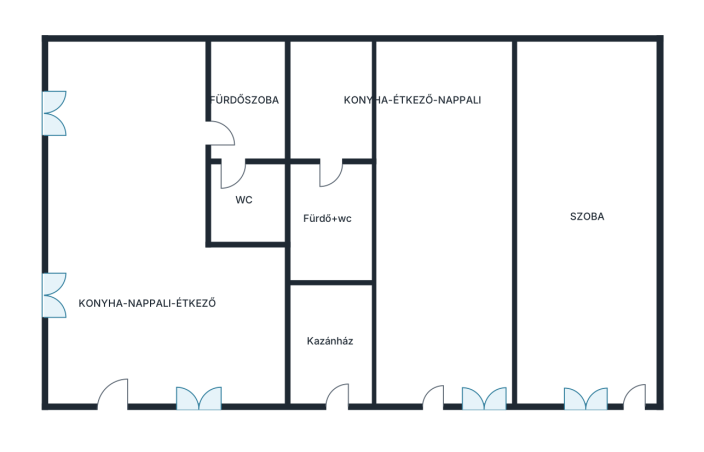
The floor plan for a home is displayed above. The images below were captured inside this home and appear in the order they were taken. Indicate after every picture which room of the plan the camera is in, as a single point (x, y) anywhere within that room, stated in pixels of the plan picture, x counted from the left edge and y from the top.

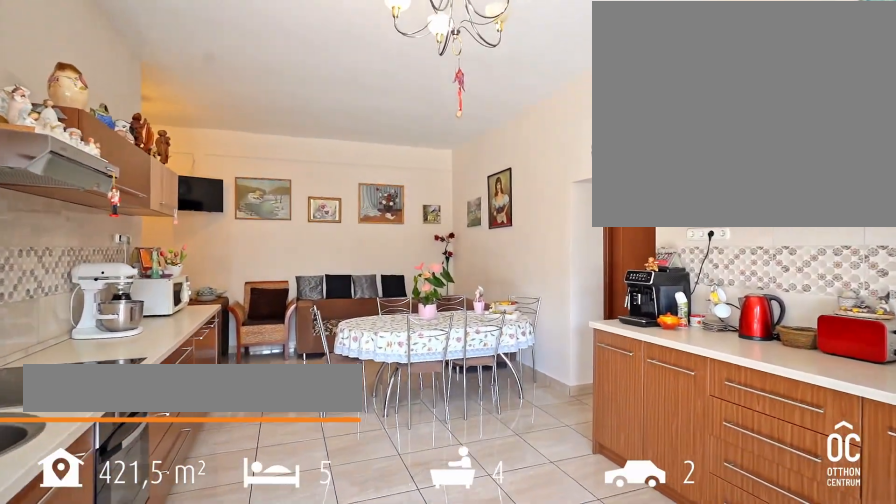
(438, 232)
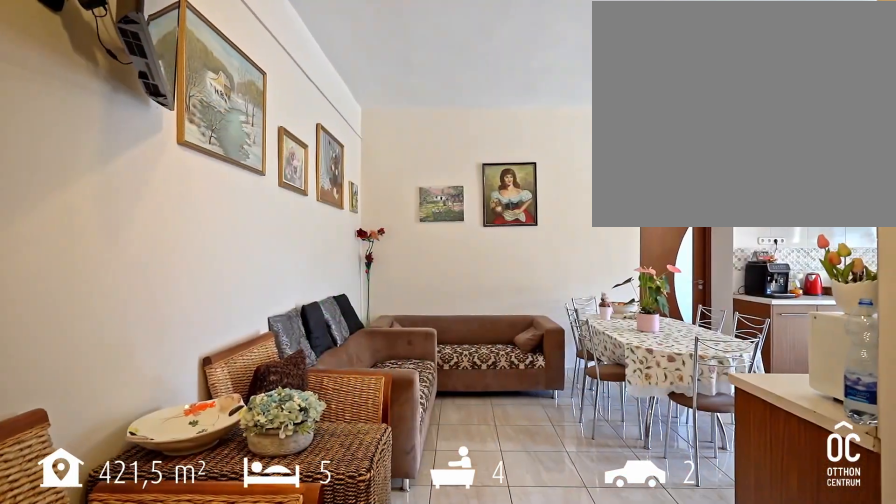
(329, 99)
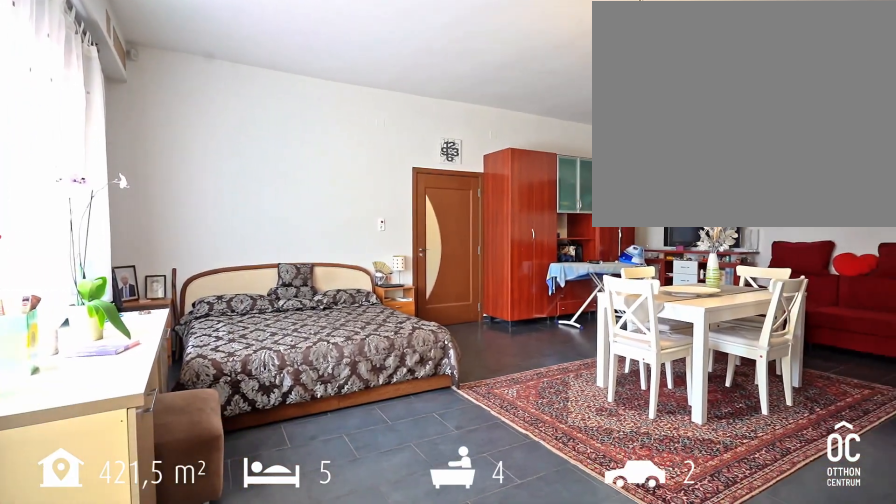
(583, 217)
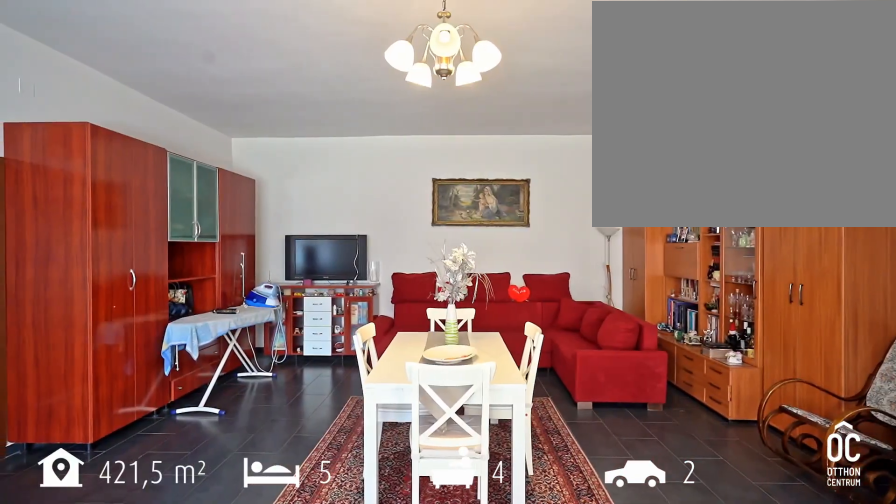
(583, 217)
